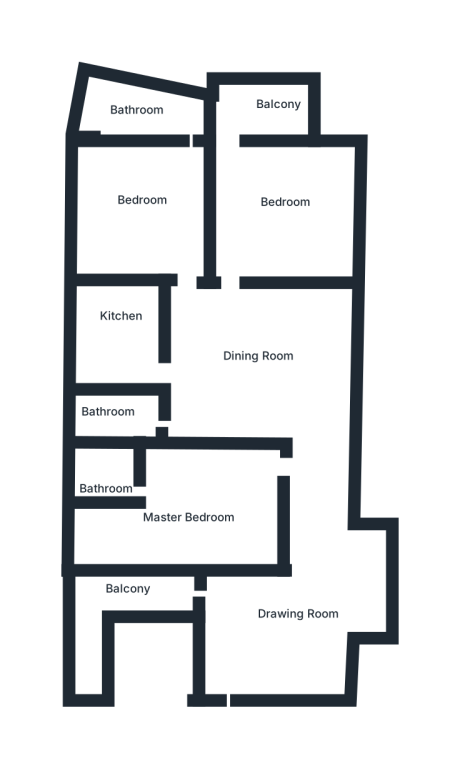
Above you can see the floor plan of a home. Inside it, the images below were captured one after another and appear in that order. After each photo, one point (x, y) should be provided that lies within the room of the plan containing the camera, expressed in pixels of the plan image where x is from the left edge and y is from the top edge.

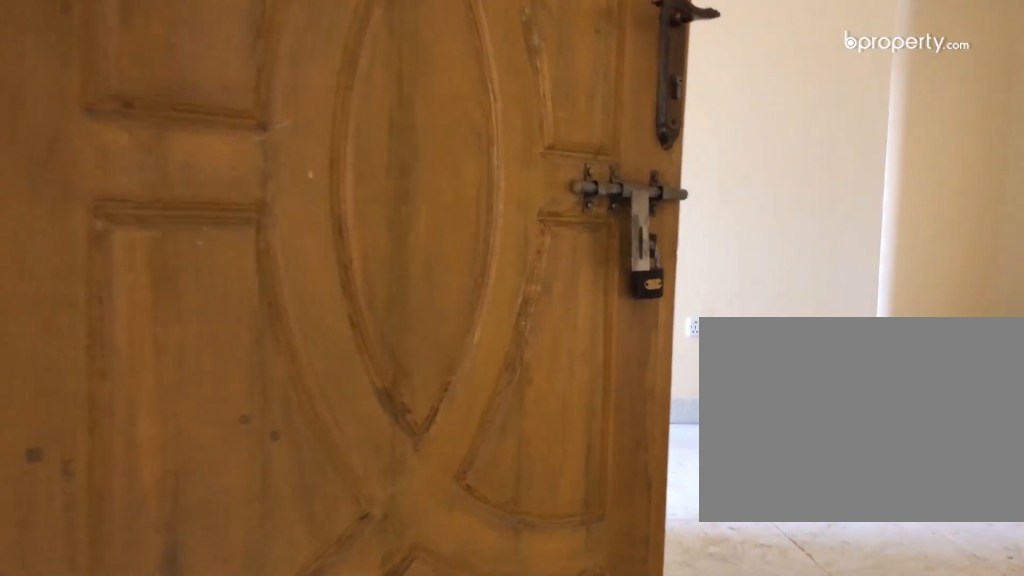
(287, 633)
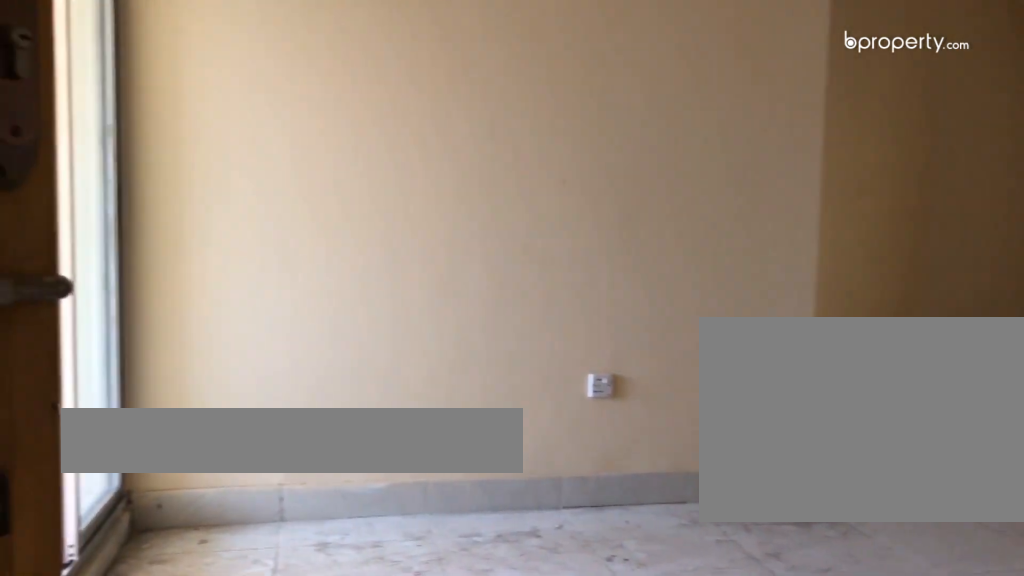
(287, 633)
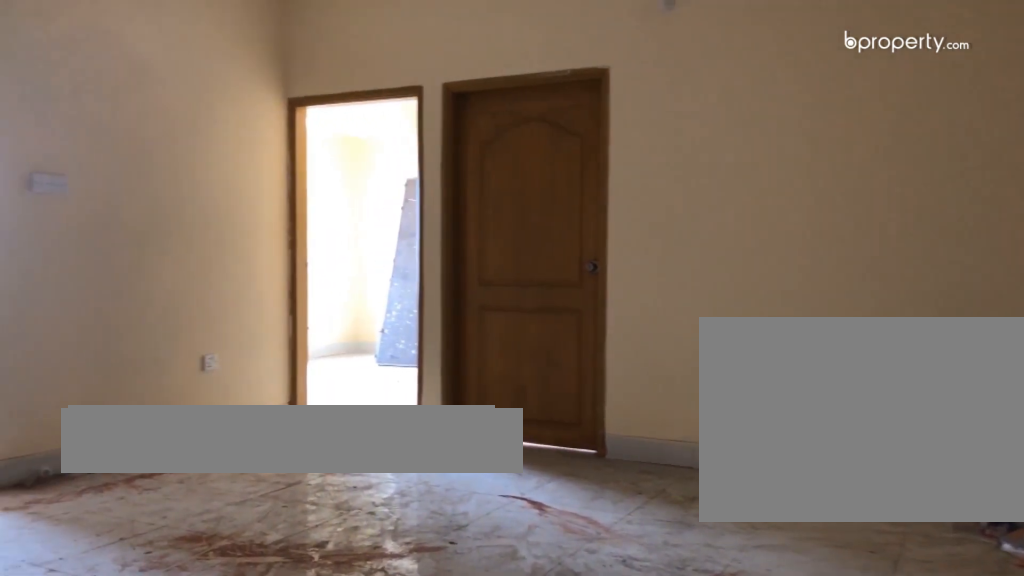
(275, 363)
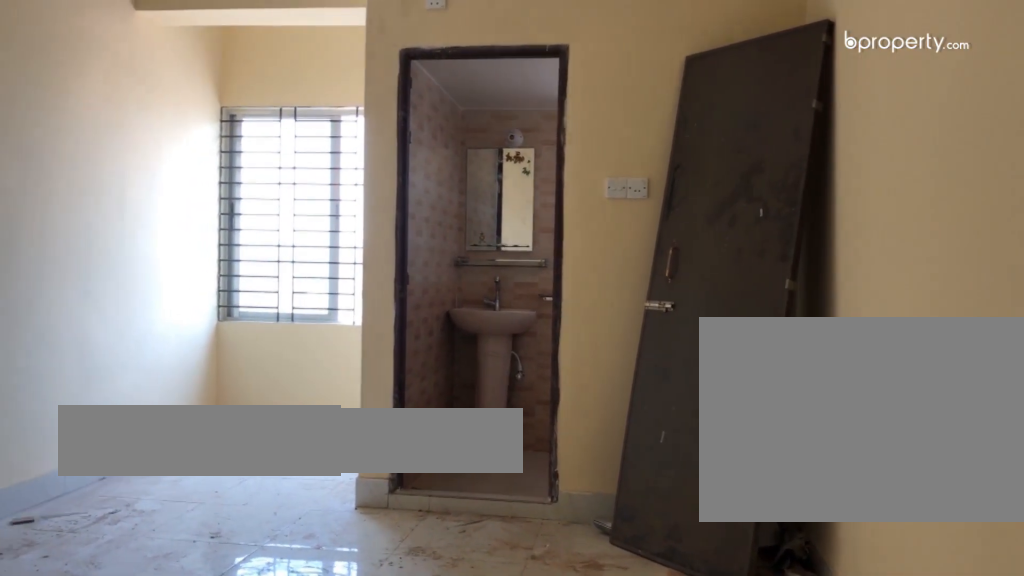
(203, 504)
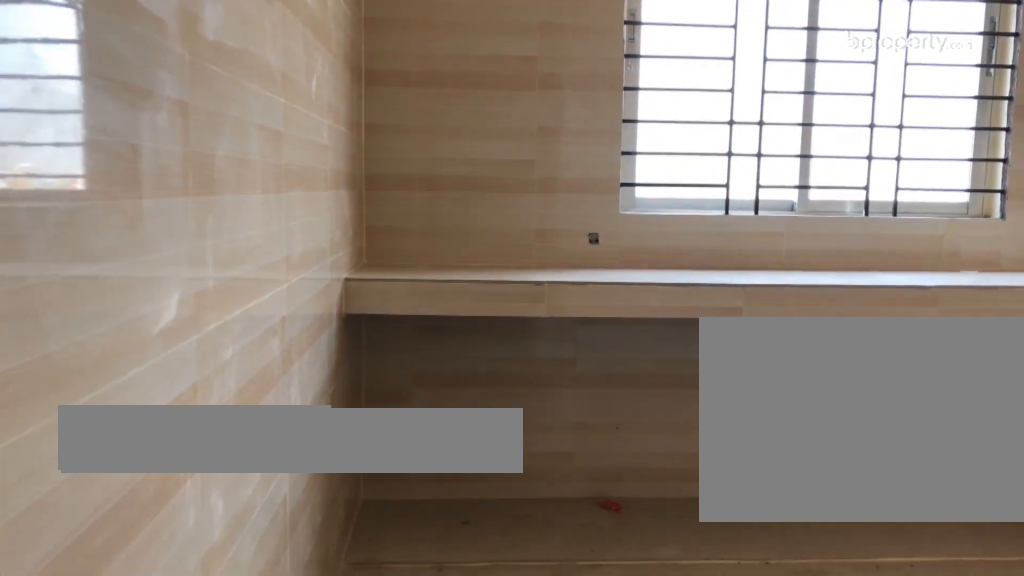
(126, 337)
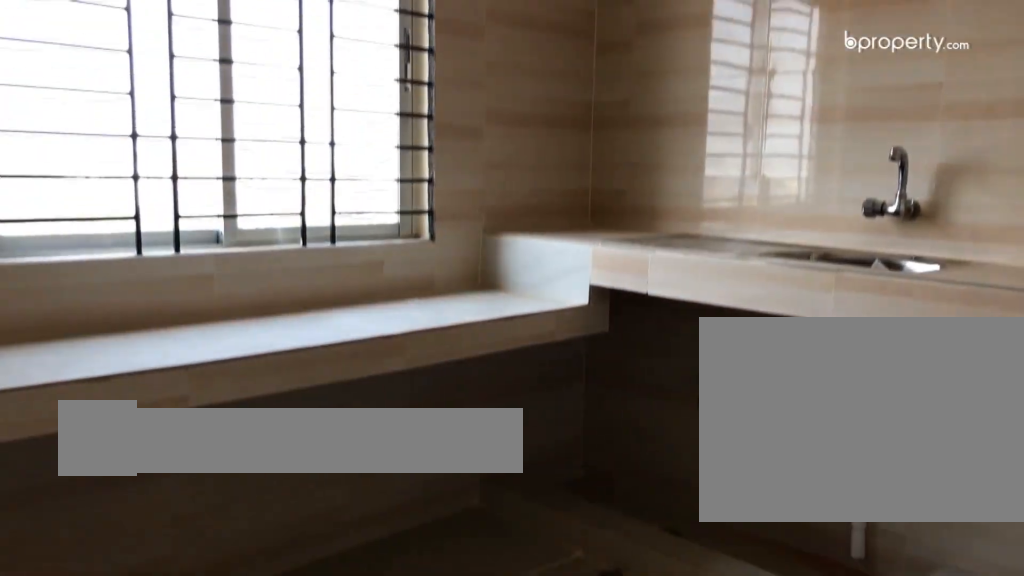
(128, 342)
